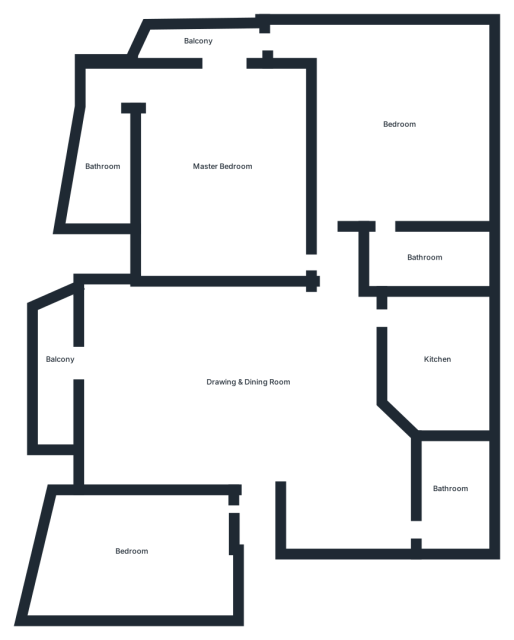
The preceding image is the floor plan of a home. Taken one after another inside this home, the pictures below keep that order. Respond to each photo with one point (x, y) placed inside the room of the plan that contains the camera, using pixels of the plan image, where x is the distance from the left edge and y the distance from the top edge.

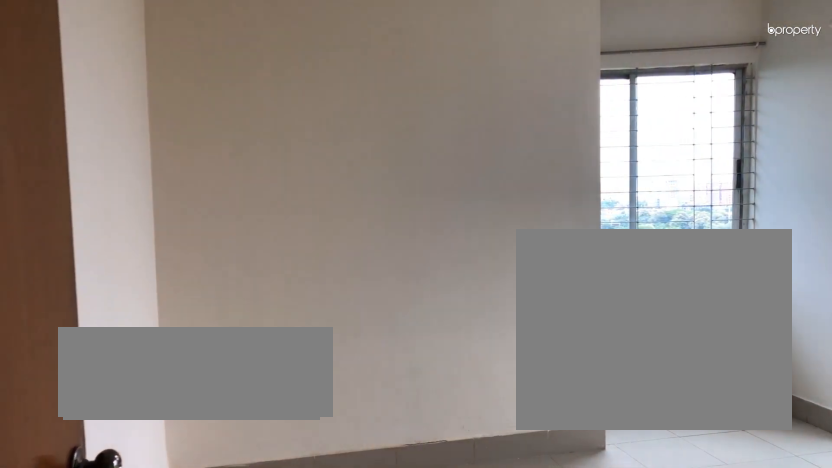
(223, 165)
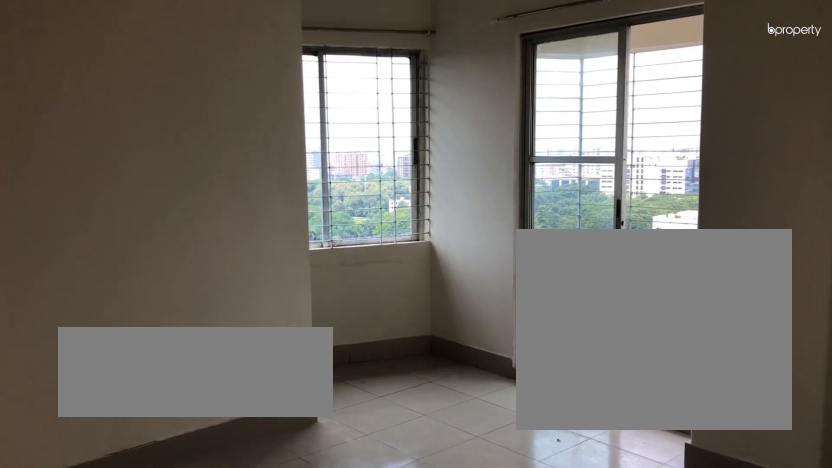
(223, 165)
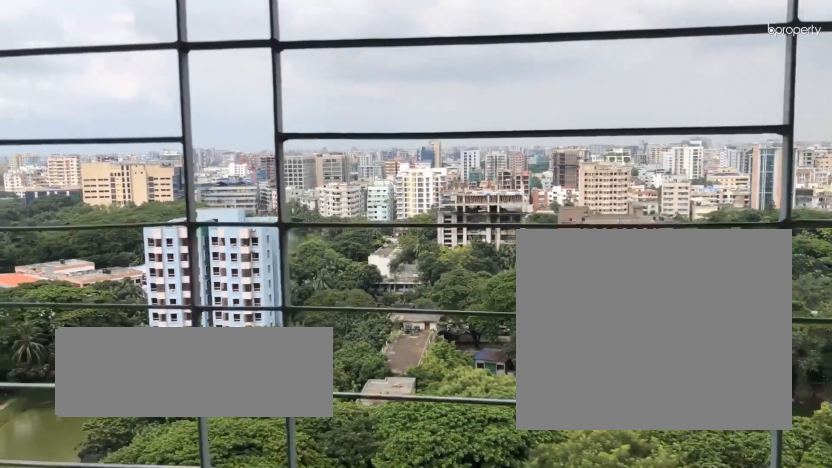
(198, 40)
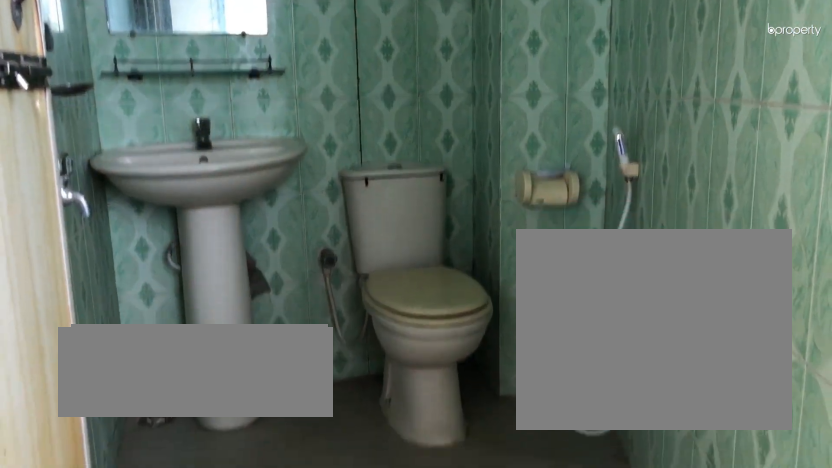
(101, 166)
